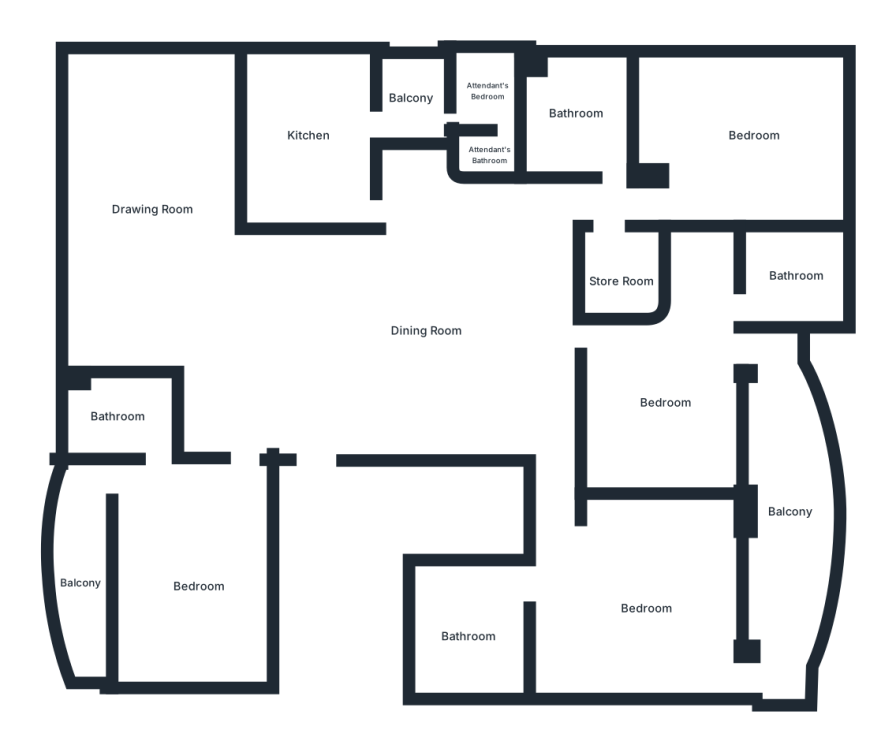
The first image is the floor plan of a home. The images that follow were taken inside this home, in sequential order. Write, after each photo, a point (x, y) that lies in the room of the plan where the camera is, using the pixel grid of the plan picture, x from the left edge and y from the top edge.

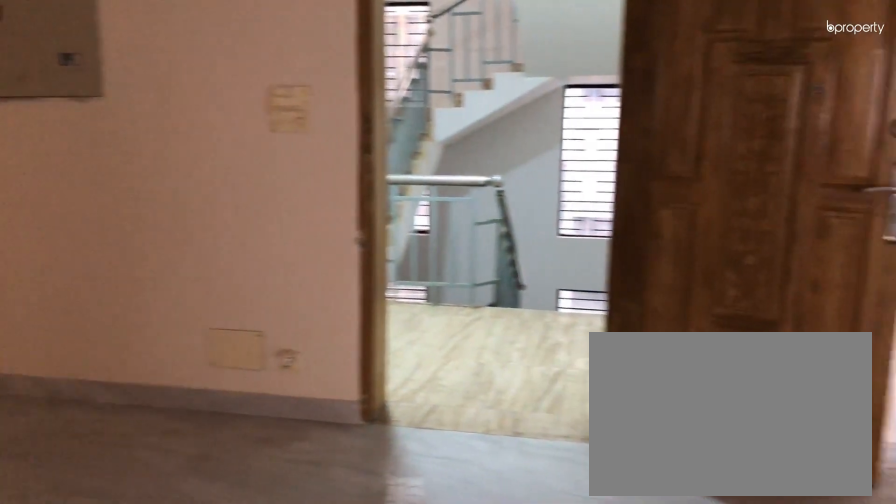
(427, 329)
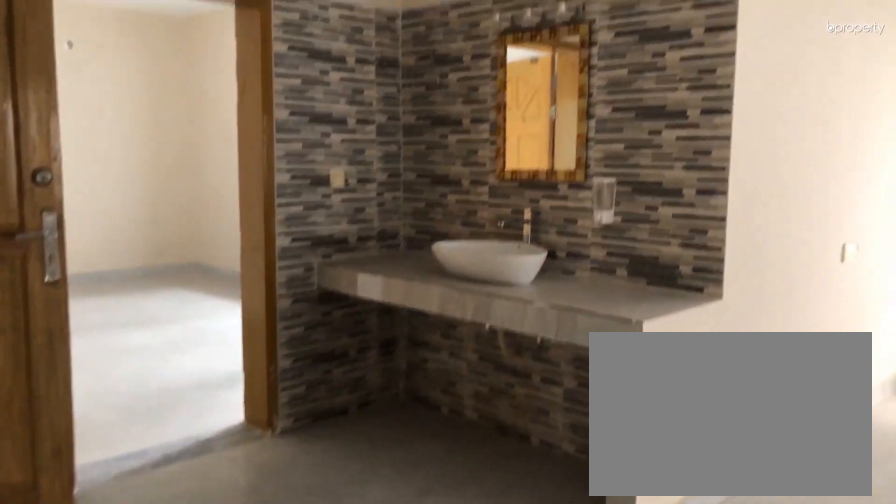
(427, 329)
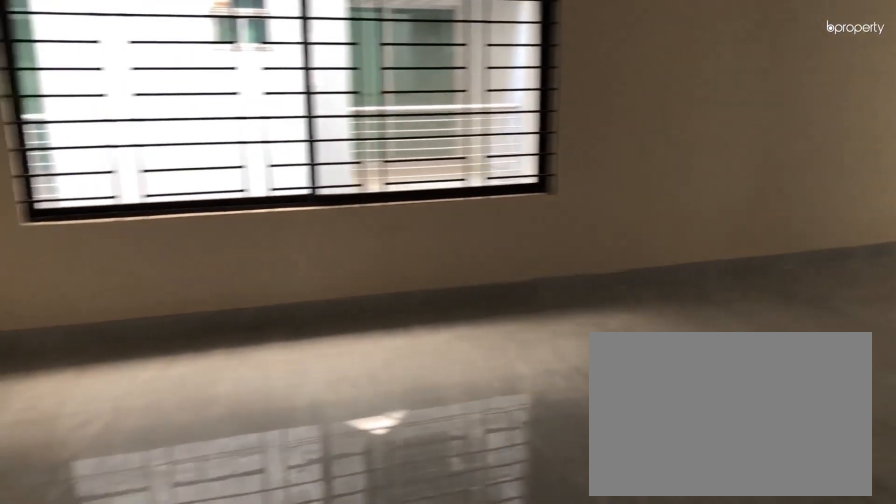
(148, 182)
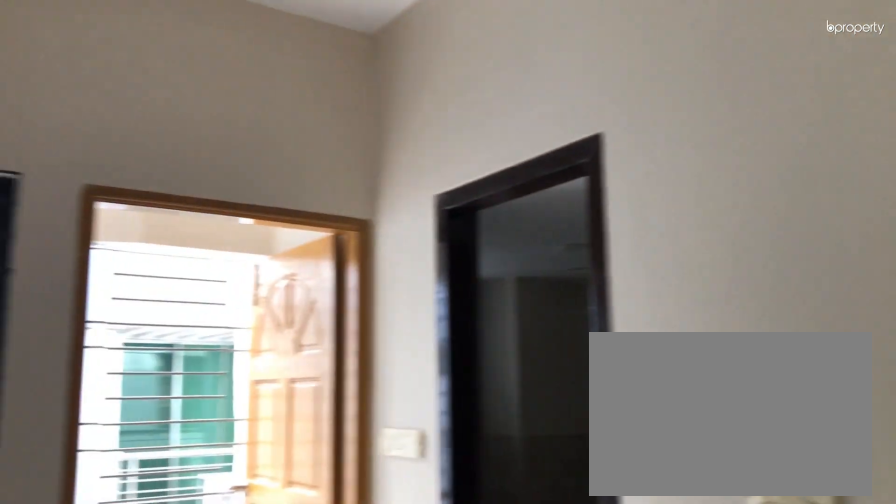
(191, 587)
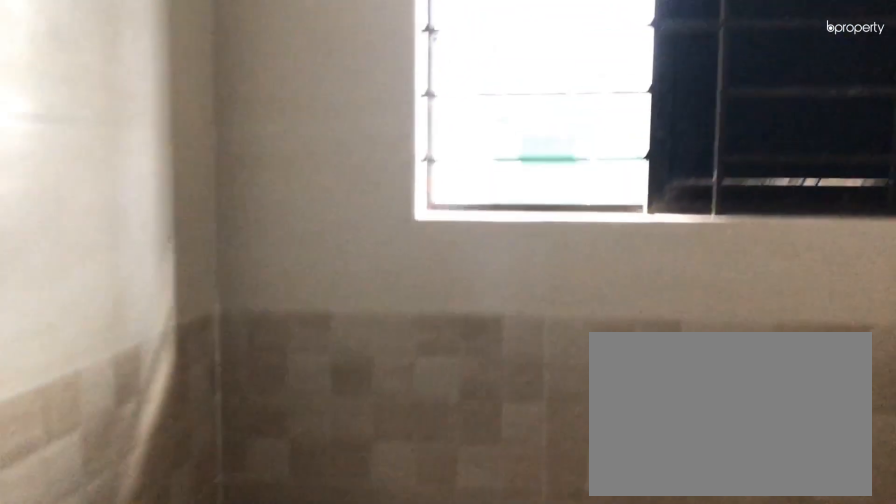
(120, 415)
